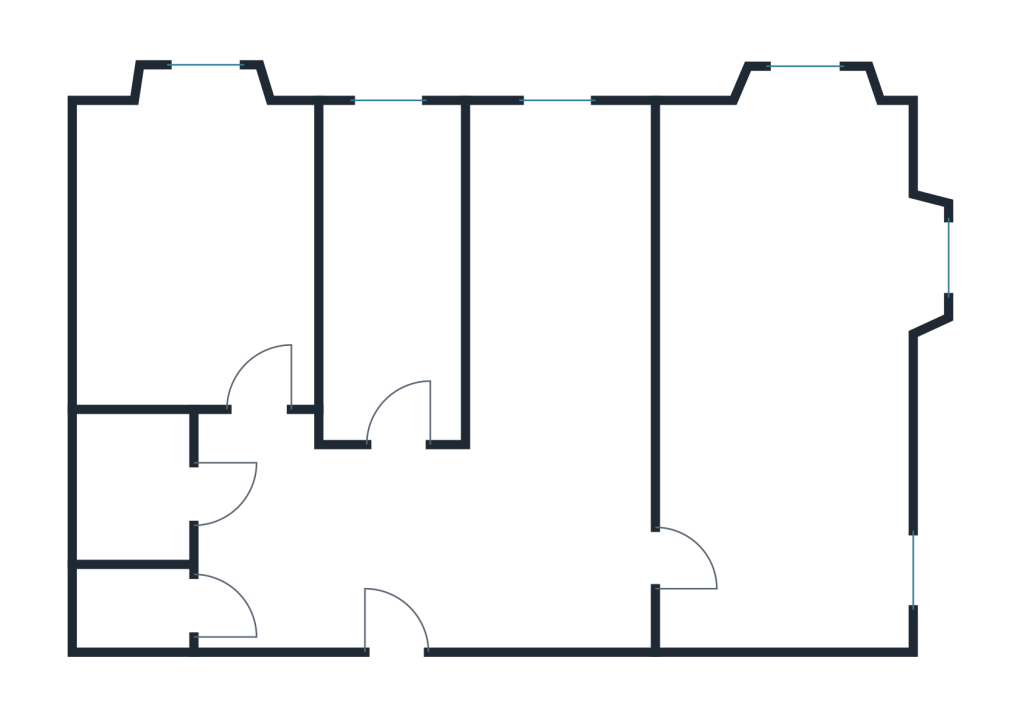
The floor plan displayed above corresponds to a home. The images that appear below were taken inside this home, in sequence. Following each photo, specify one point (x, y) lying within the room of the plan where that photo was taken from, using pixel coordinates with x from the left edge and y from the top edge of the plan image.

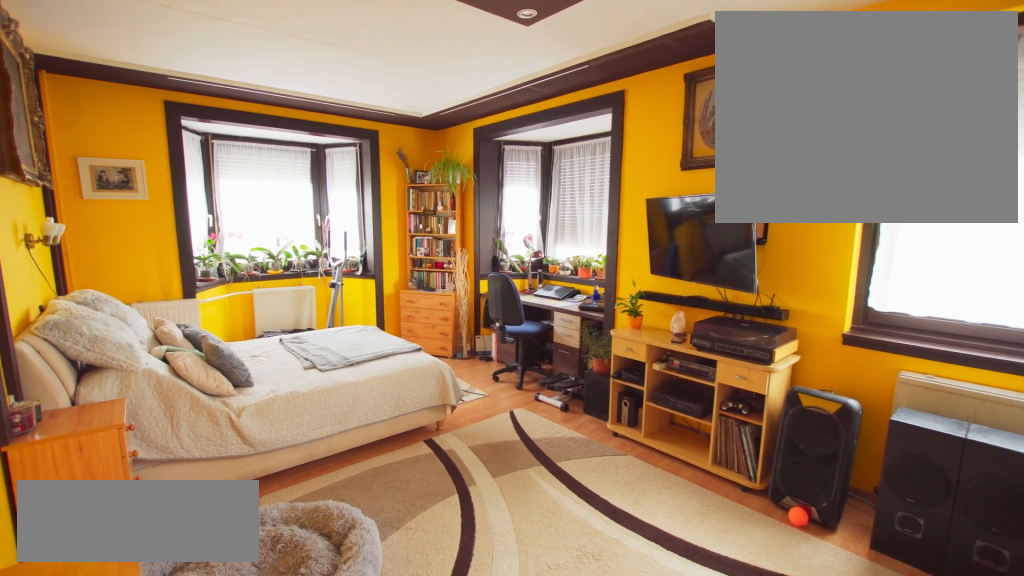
(788, 379)
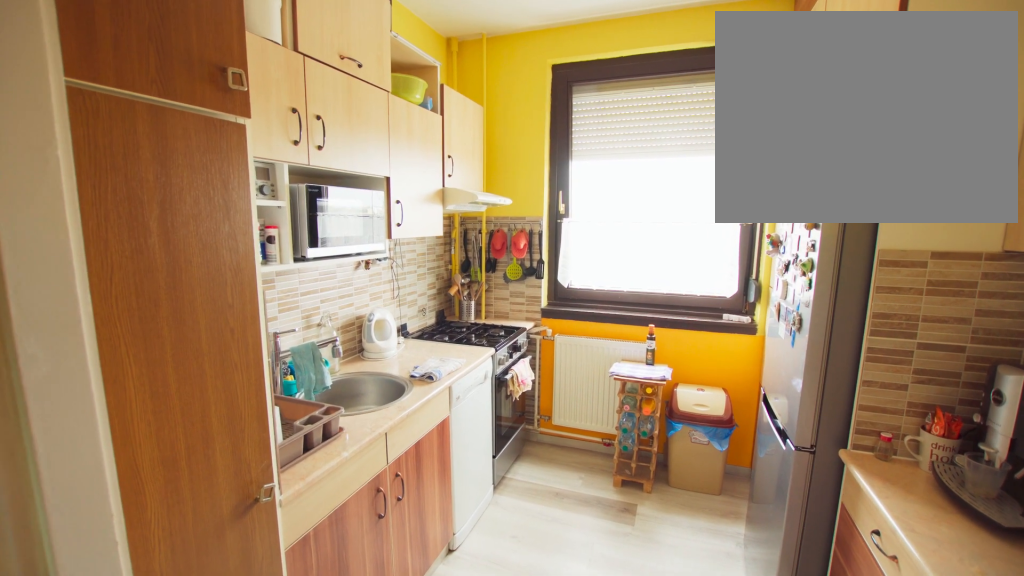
(565, 280)
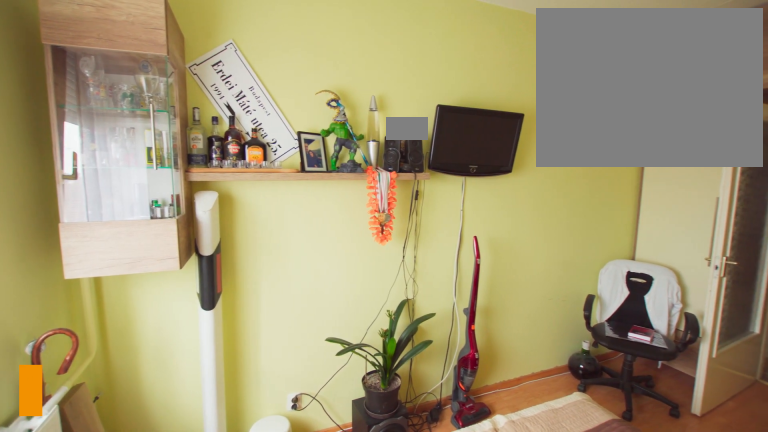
(389, 280)
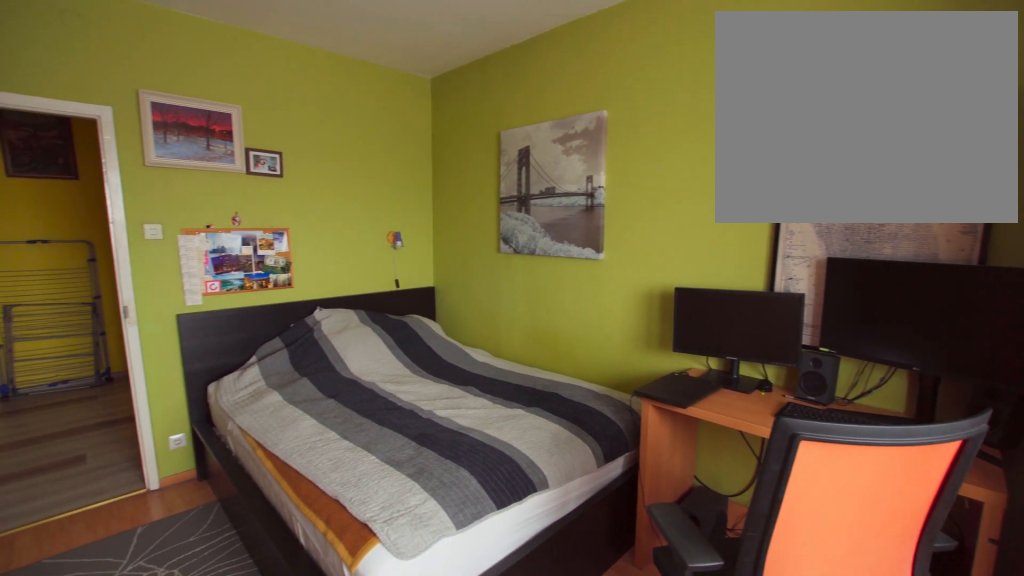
(200, 280)
